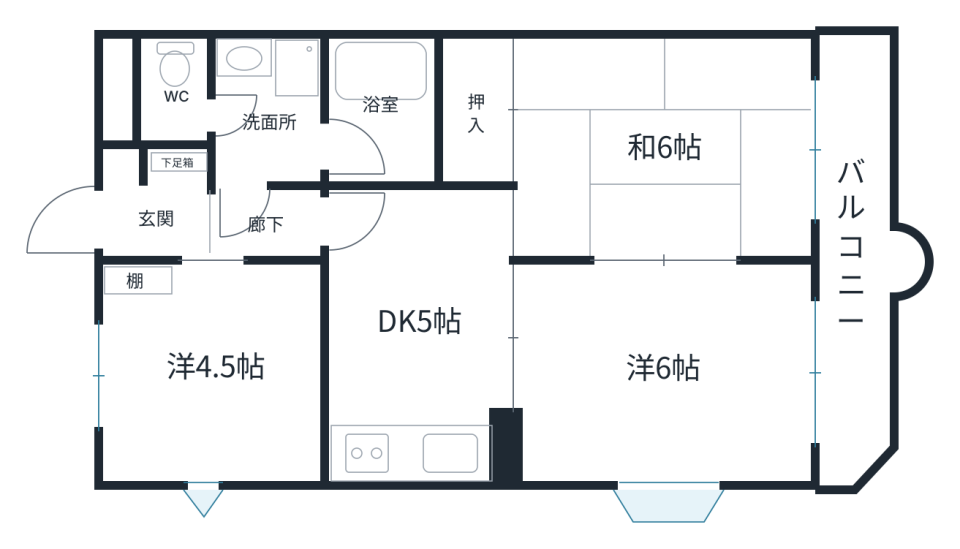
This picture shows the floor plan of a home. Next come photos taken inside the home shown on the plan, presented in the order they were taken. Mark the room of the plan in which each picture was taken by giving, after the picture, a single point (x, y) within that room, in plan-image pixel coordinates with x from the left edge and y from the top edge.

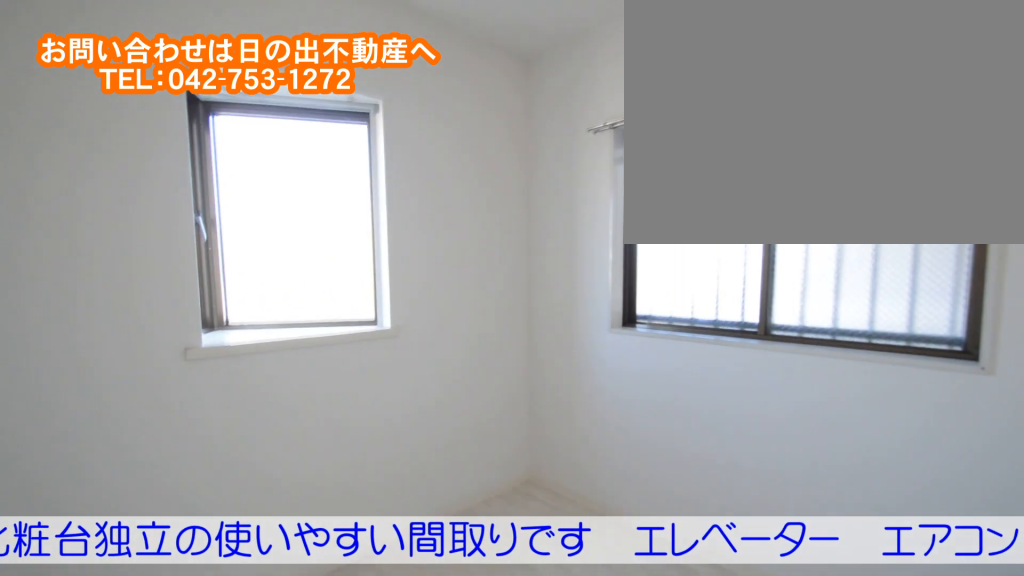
(213, 414)
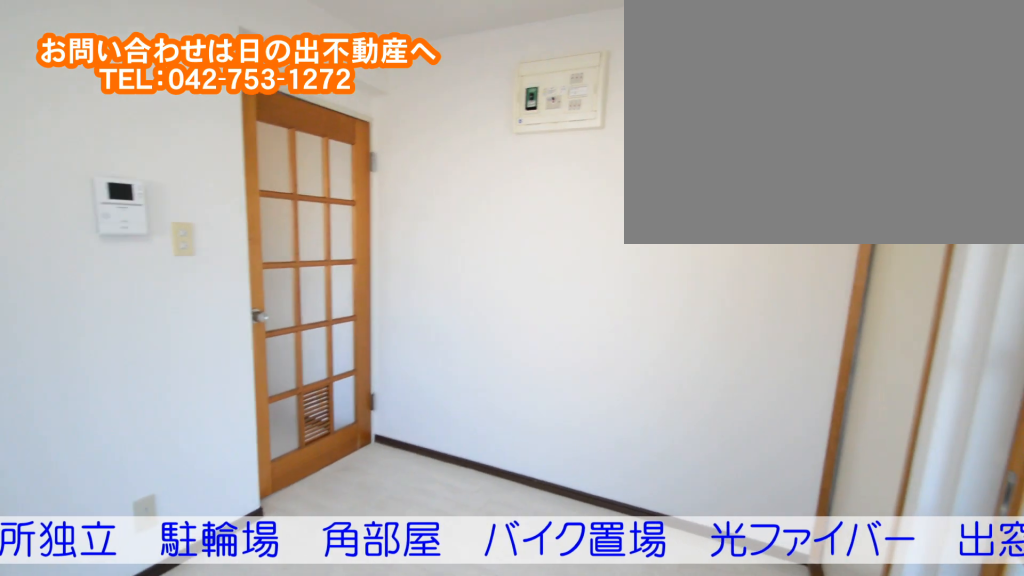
(430, 364)
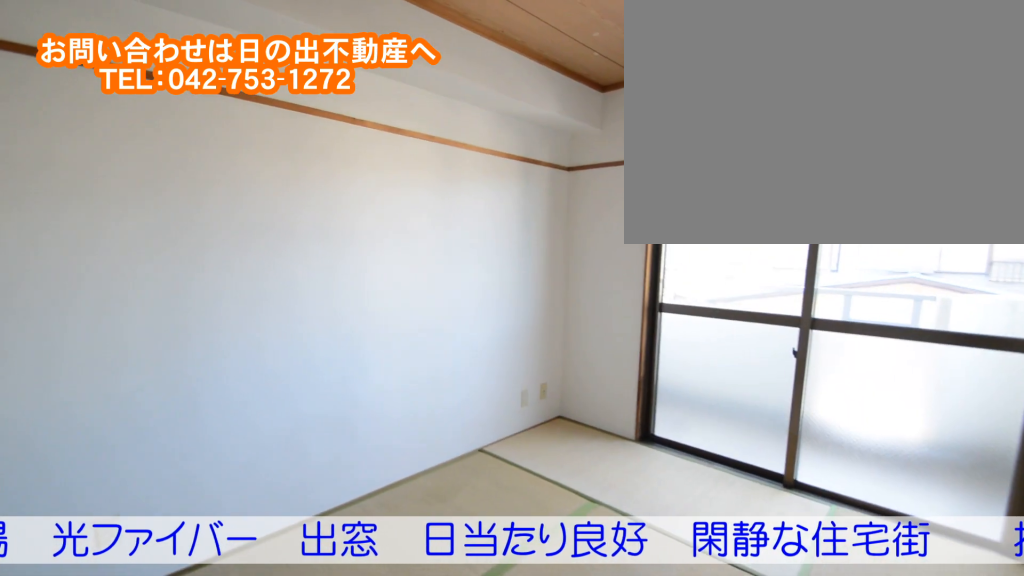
(658, 189)
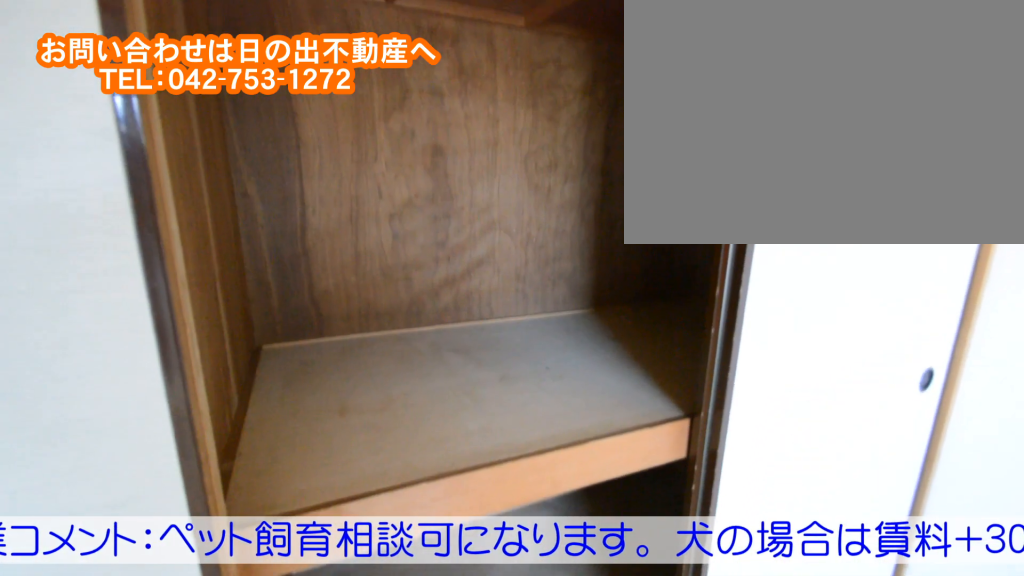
(658, 189)
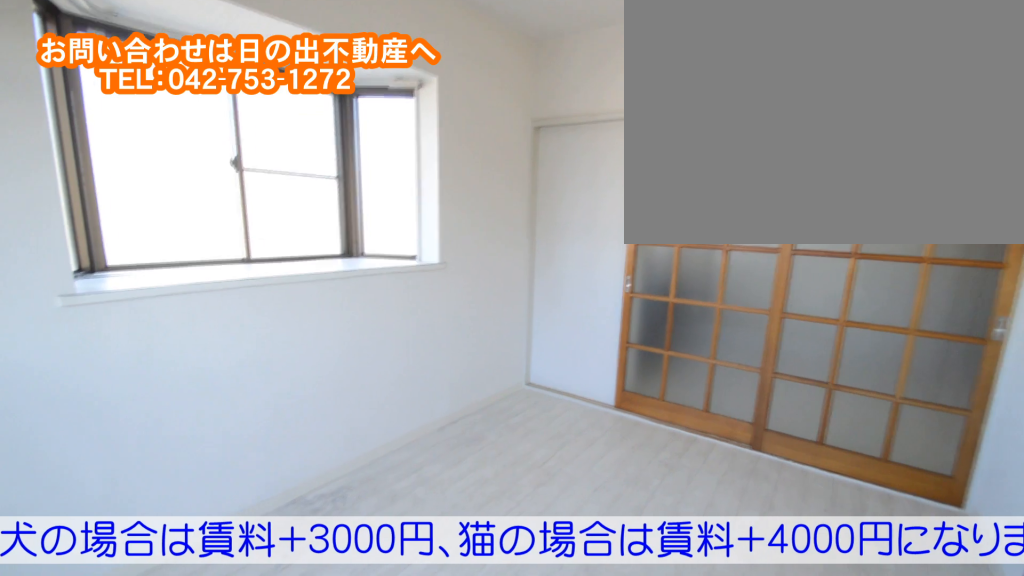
(672, 399)
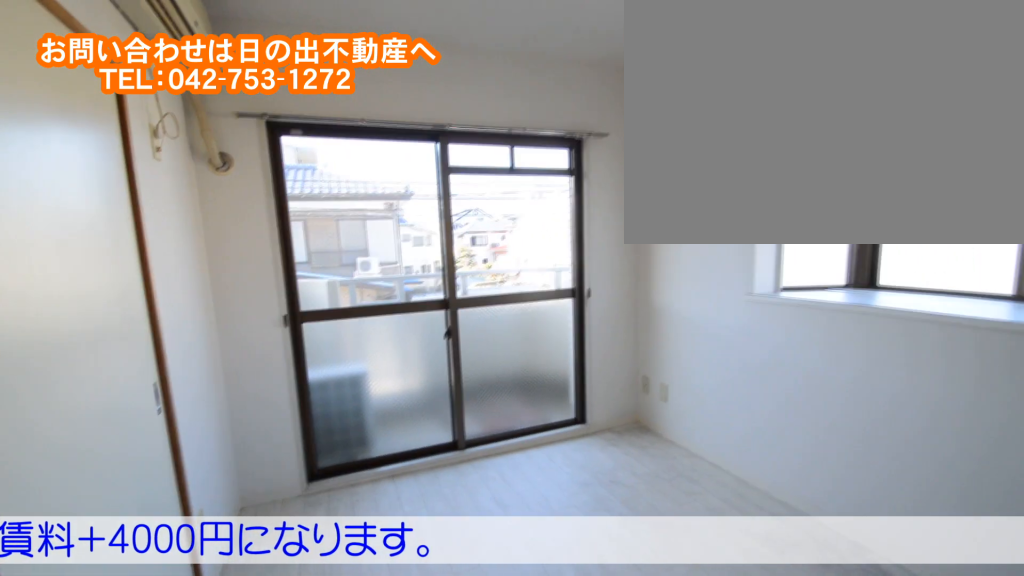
(672, 399)
